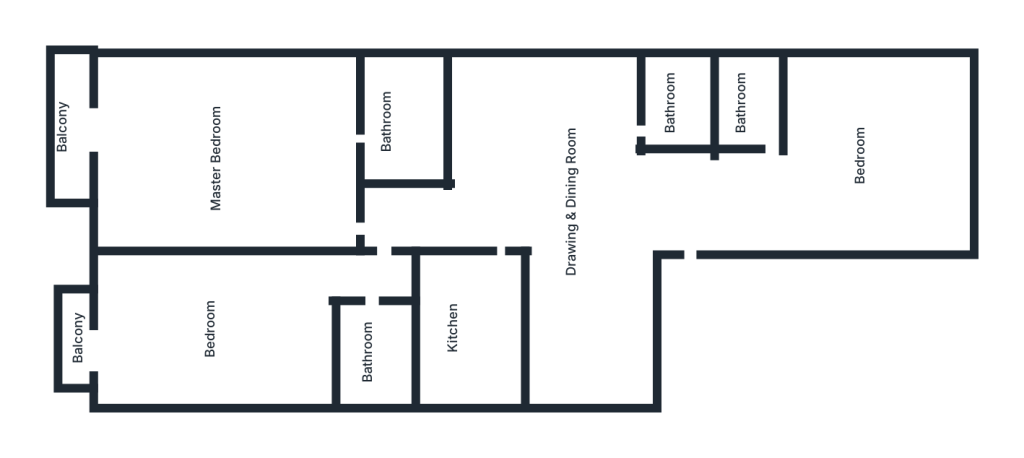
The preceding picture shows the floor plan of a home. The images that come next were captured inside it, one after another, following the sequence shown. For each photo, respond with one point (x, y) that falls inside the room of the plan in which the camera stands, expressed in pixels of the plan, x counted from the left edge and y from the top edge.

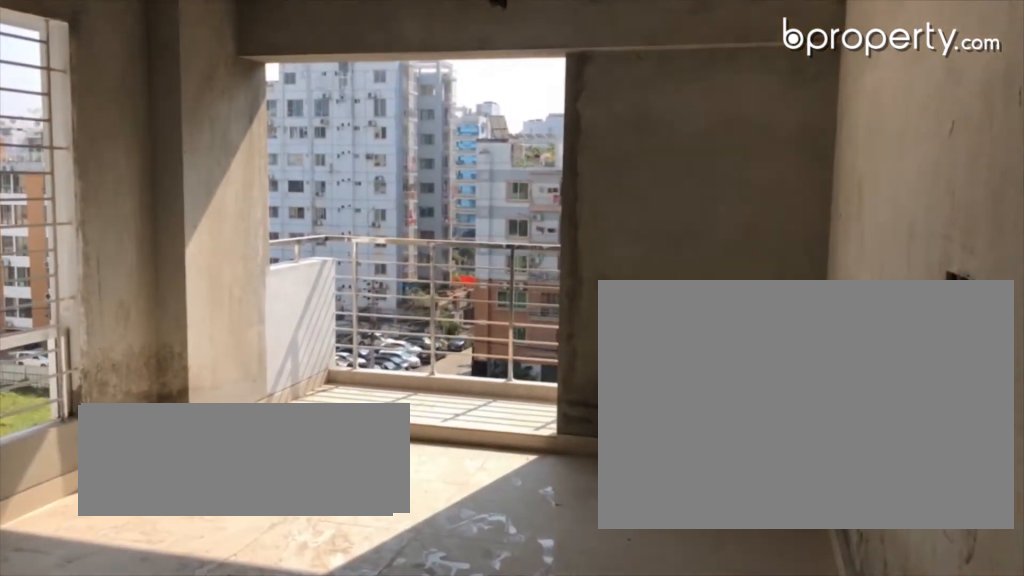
(240, 330)
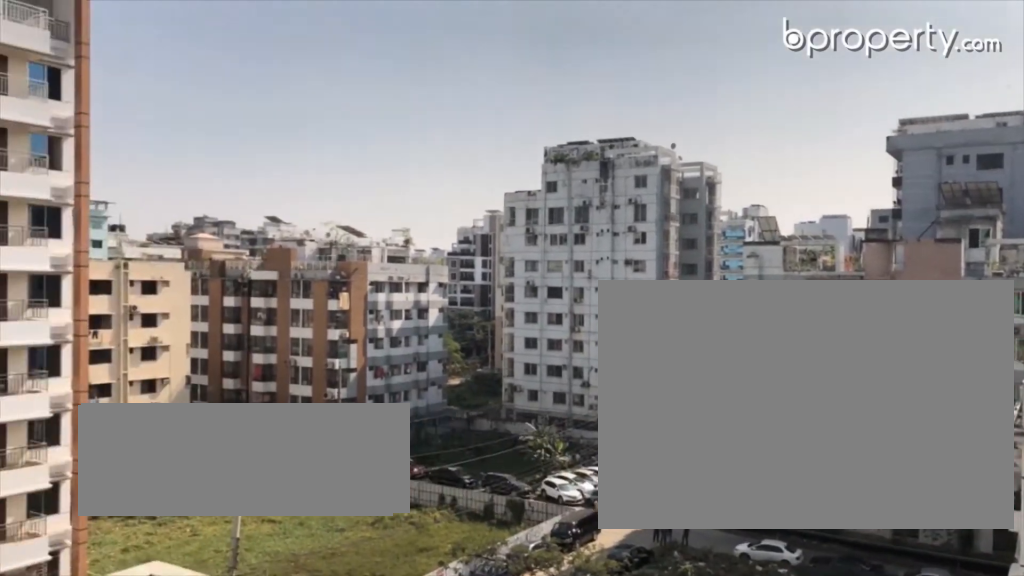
(73, 347)
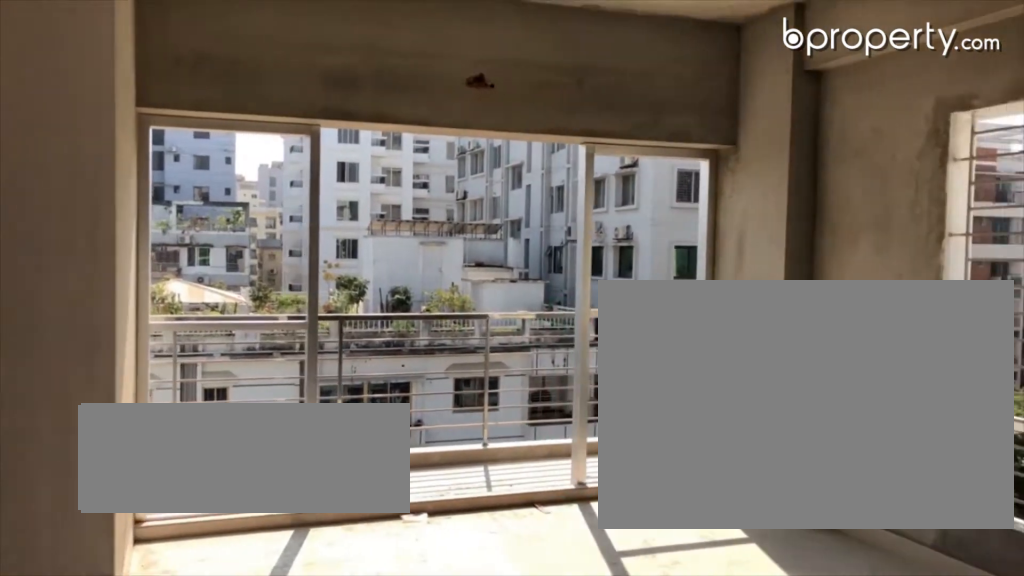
(231, 143)
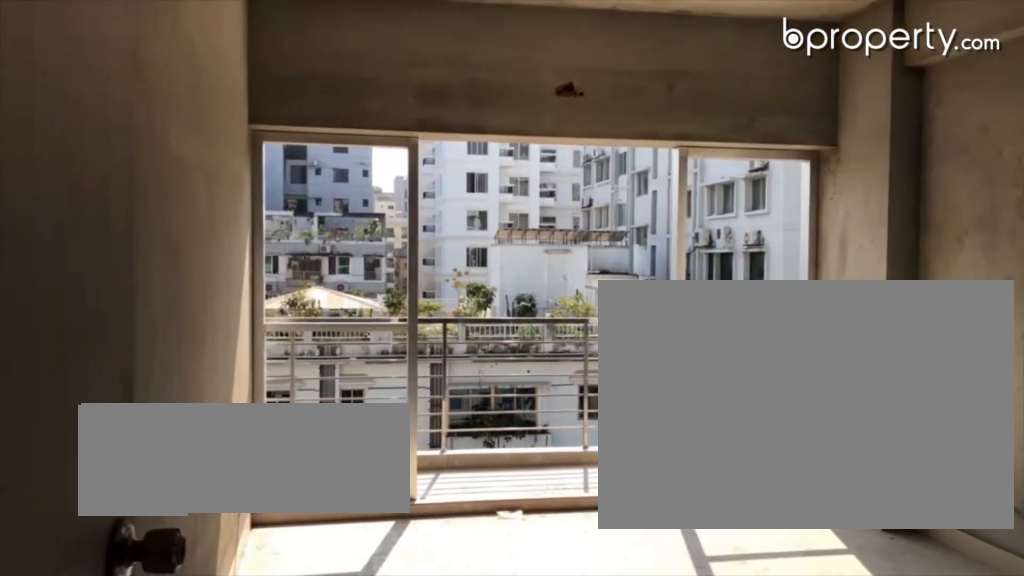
(231, 143)
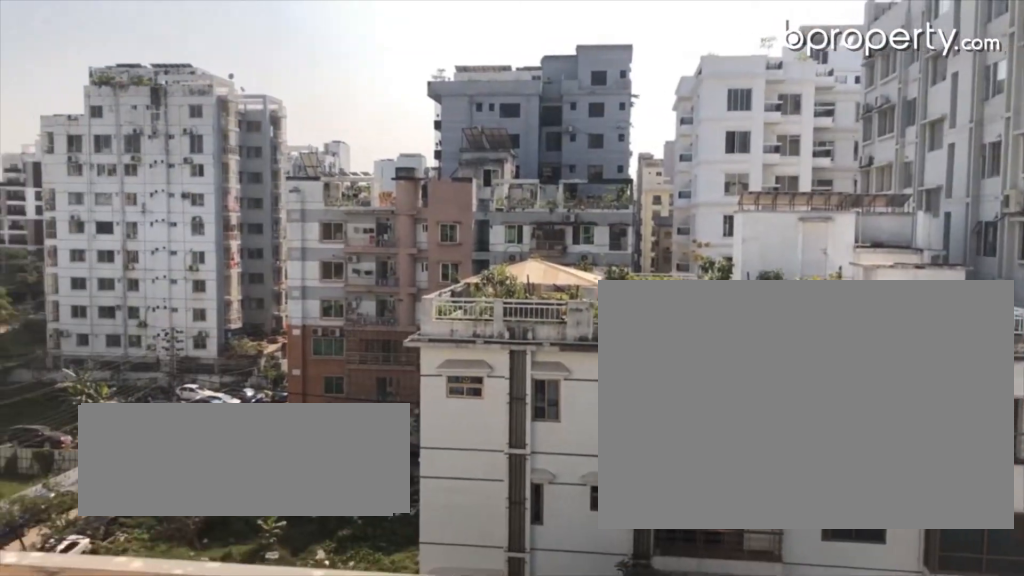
(73, 122)
